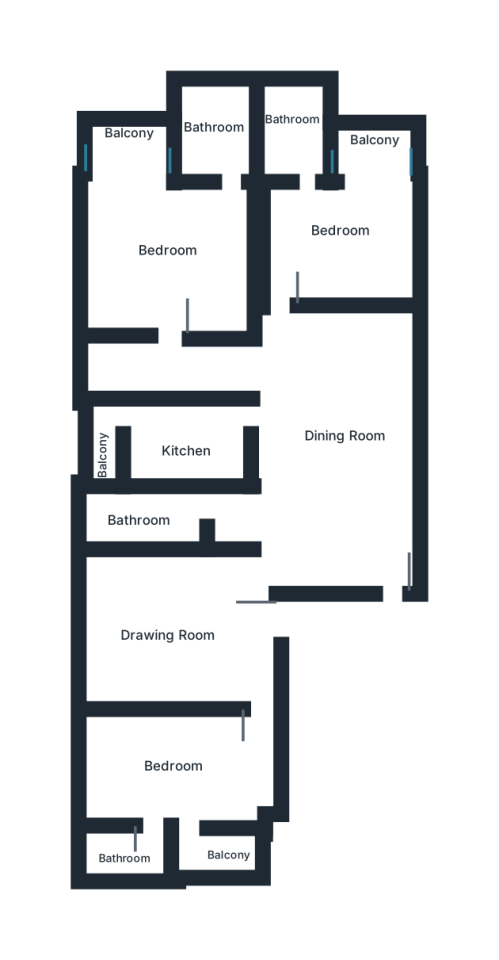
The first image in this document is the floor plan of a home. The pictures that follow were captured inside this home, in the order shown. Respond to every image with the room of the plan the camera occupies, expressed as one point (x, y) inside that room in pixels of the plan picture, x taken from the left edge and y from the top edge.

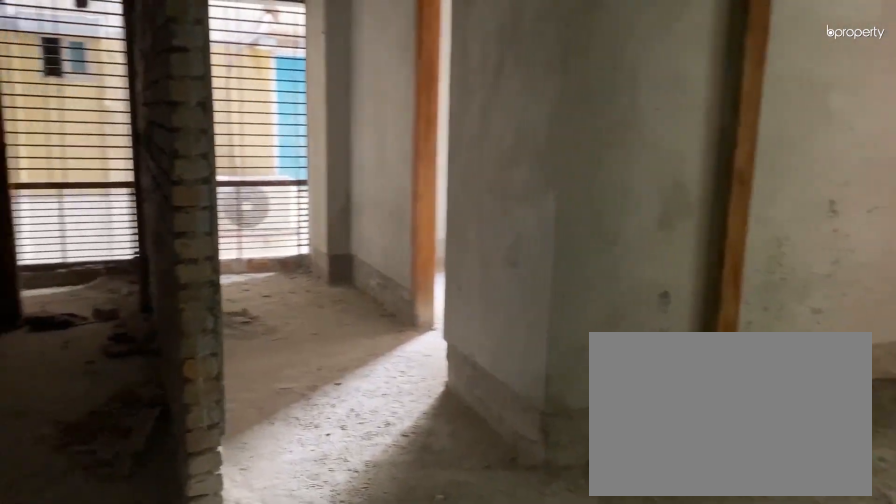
(344, 435)
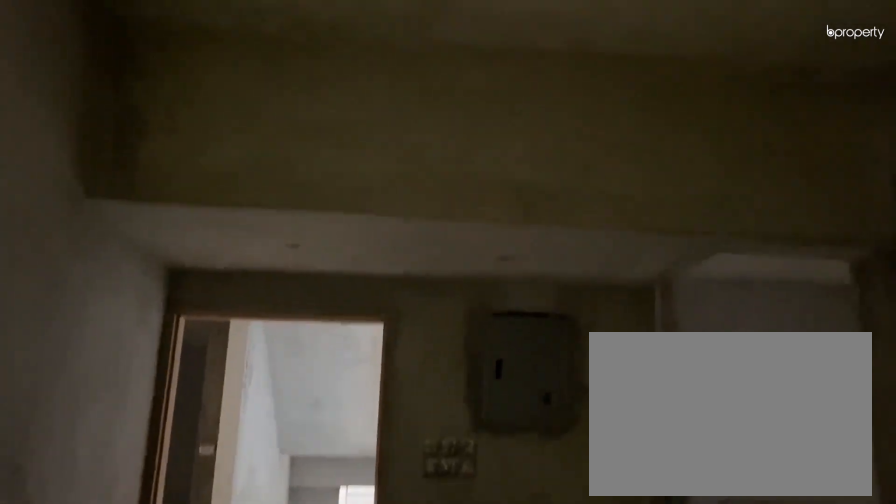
(344, 435)
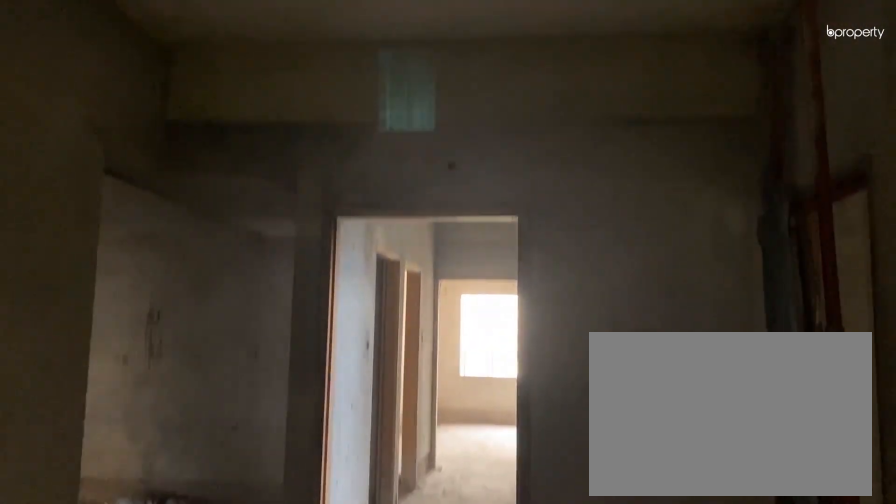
(161, 629)
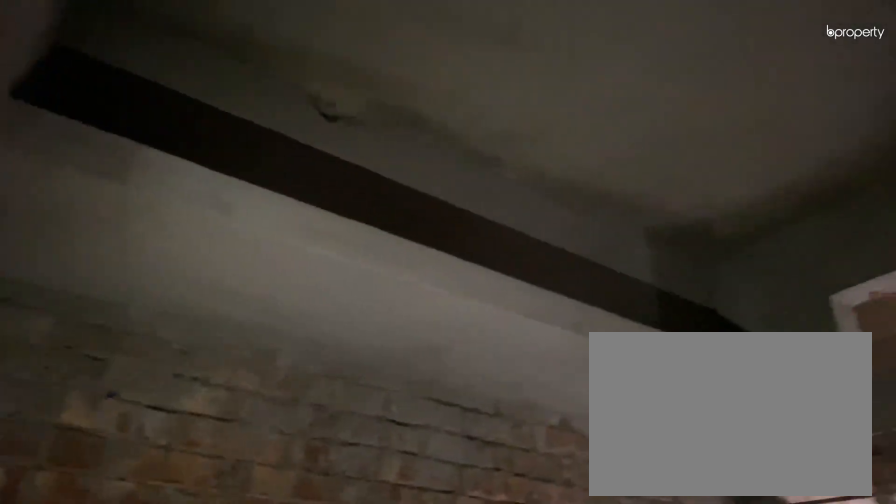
(193, 447)
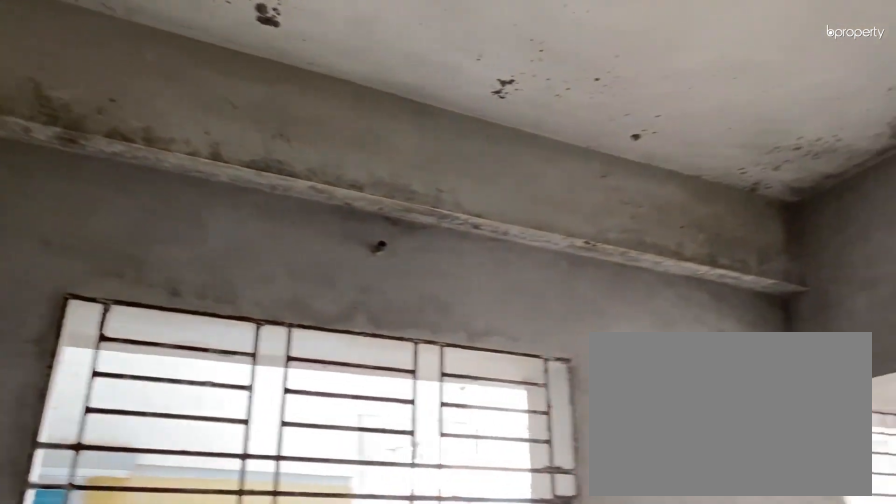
(161, 258)
